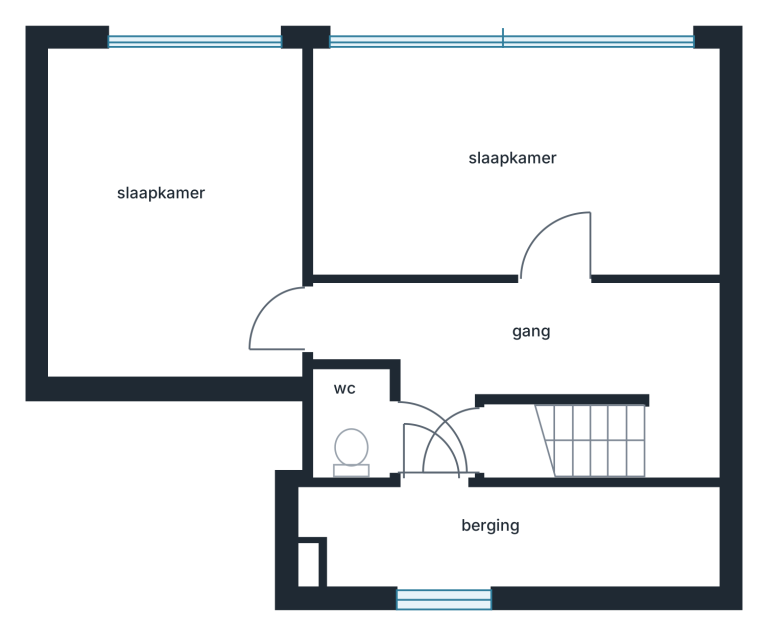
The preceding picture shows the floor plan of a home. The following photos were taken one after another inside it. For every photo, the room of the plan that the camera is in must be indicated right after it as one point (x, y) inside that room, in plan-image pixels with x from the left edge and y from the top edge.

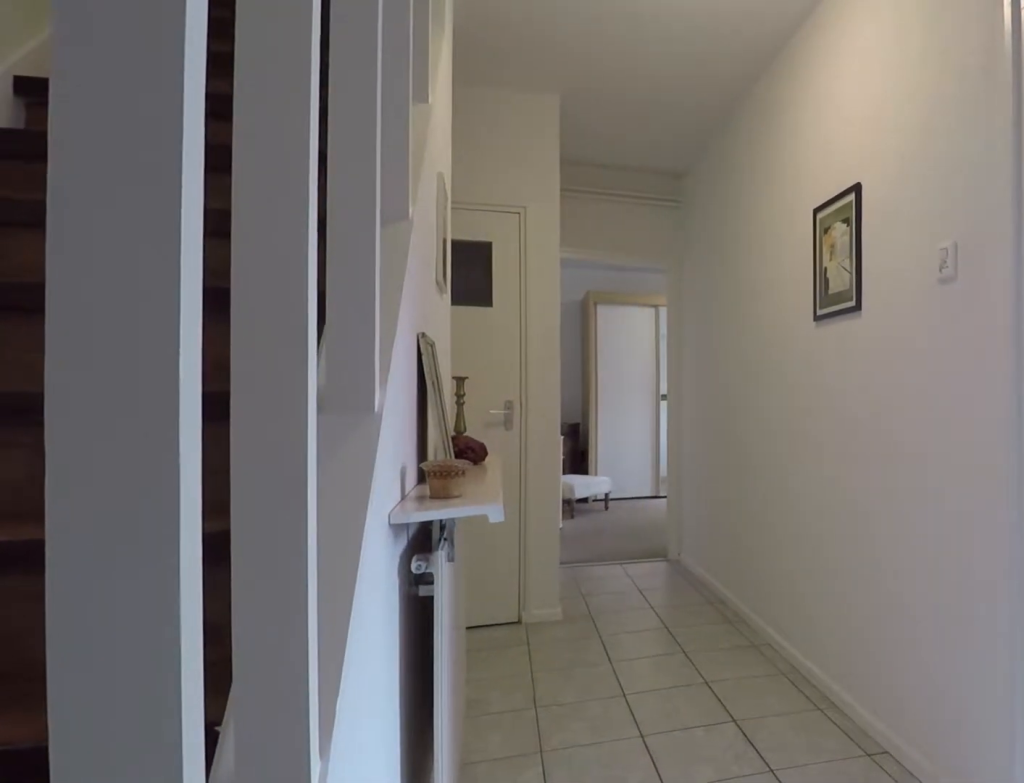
(536, 358)
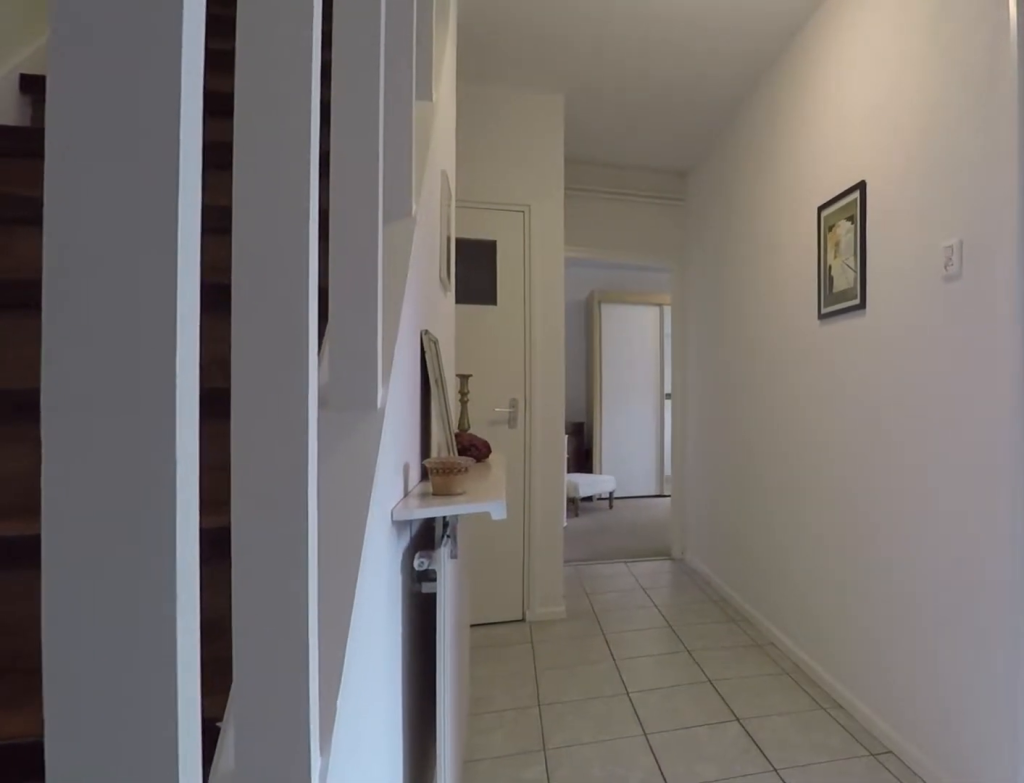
(536, 358)
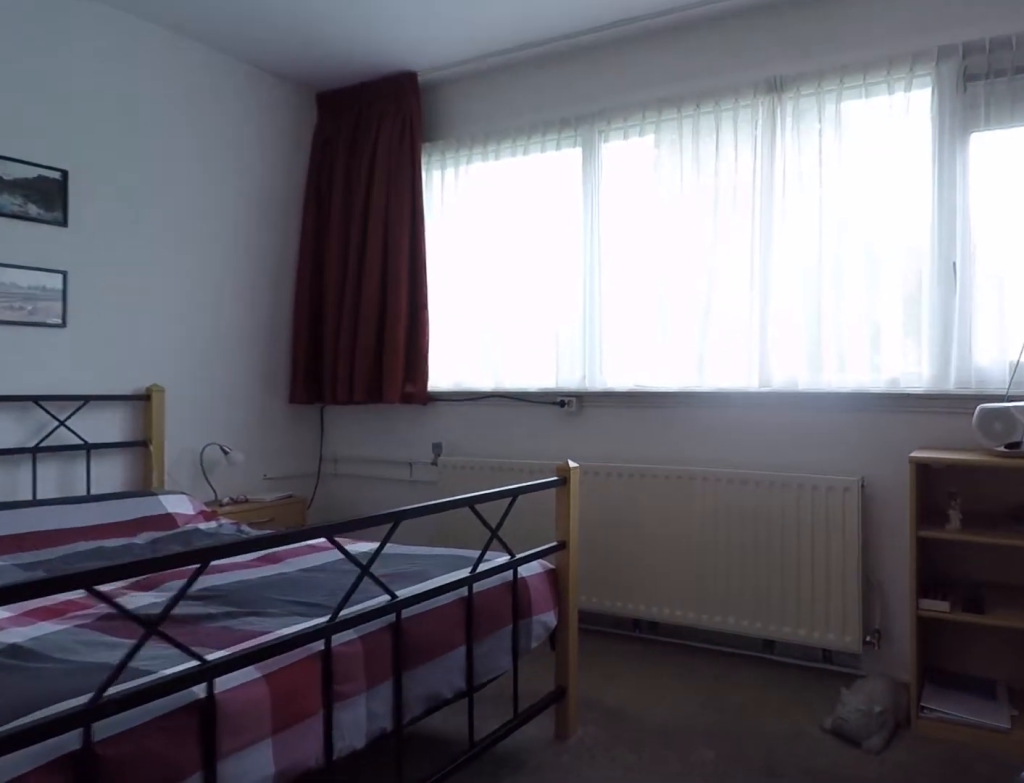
(566, 231)
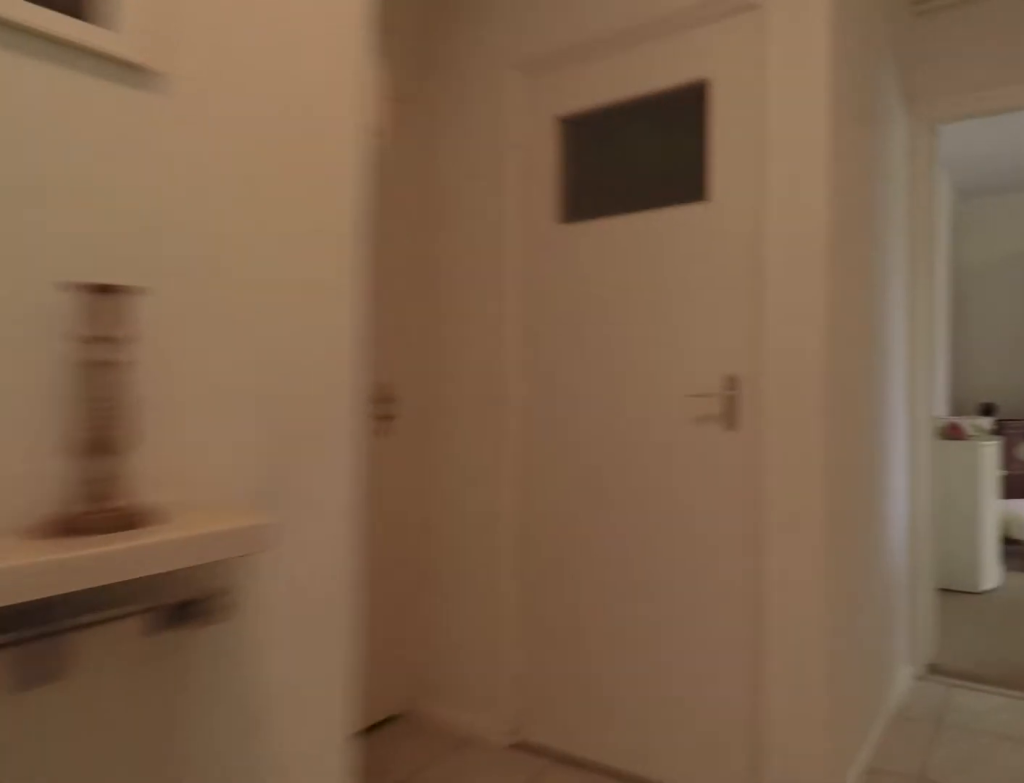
(536, 358)
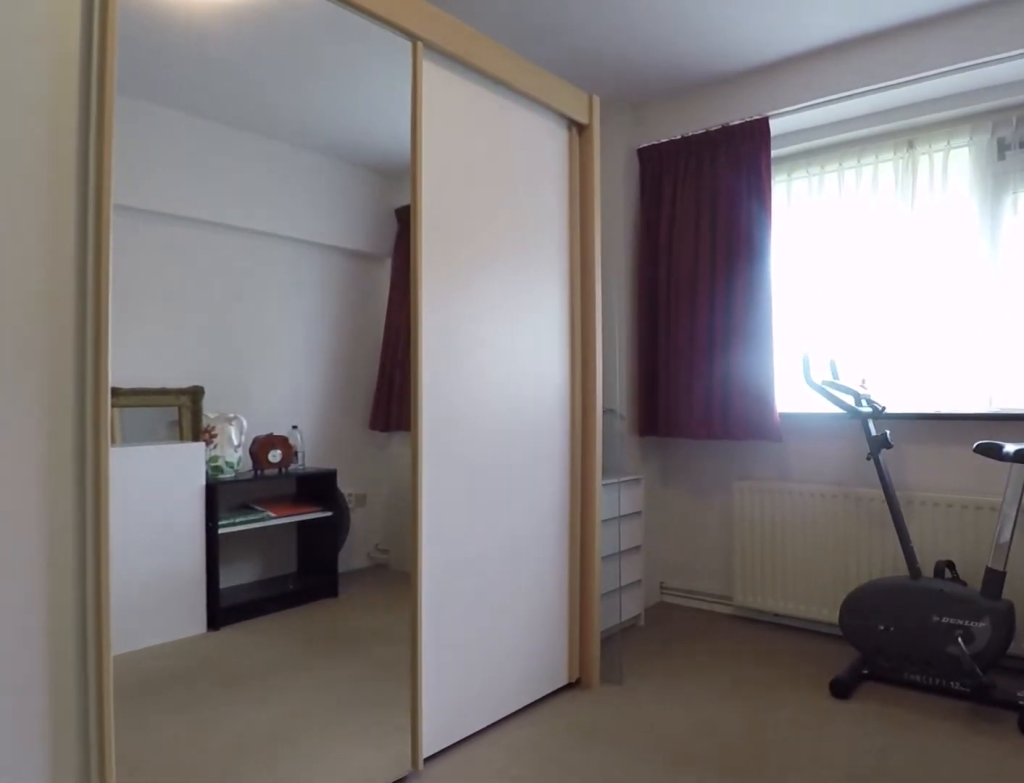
(175, 215)
